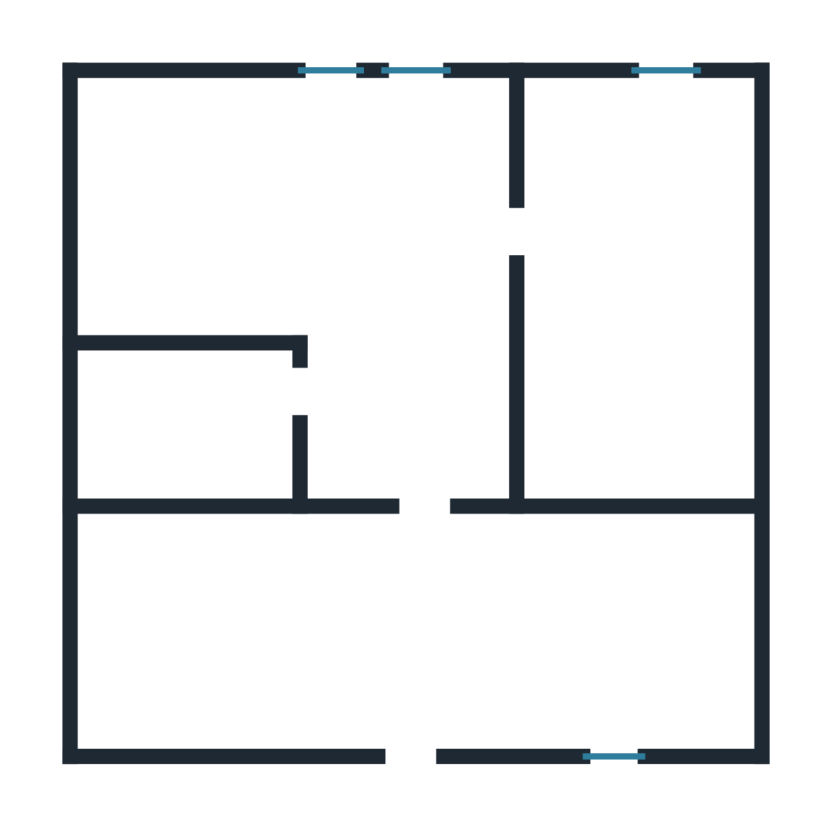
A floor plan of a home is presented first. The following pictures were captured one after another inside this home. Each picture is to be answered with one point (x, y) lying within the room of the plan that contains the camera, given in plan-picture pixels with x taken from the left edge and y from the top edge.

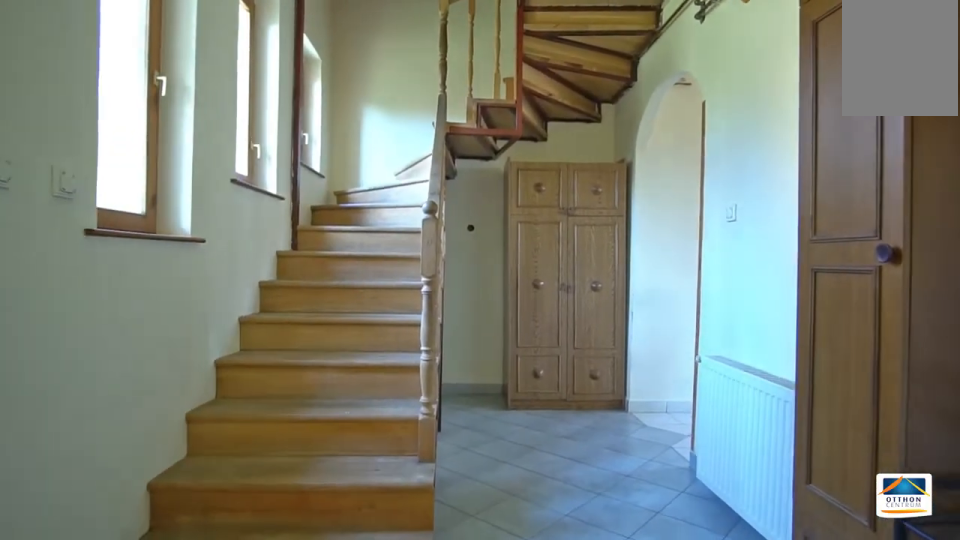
(432, 639)
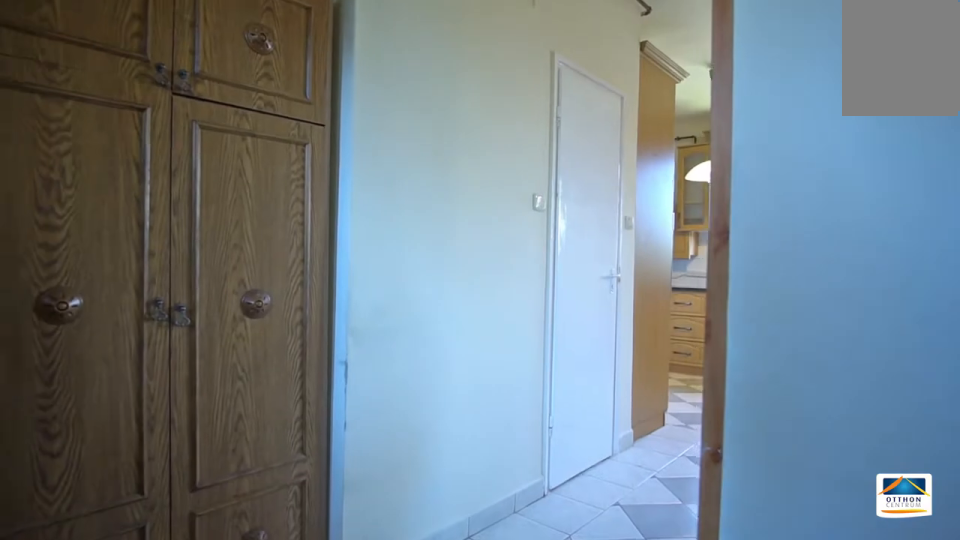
(434, 639)
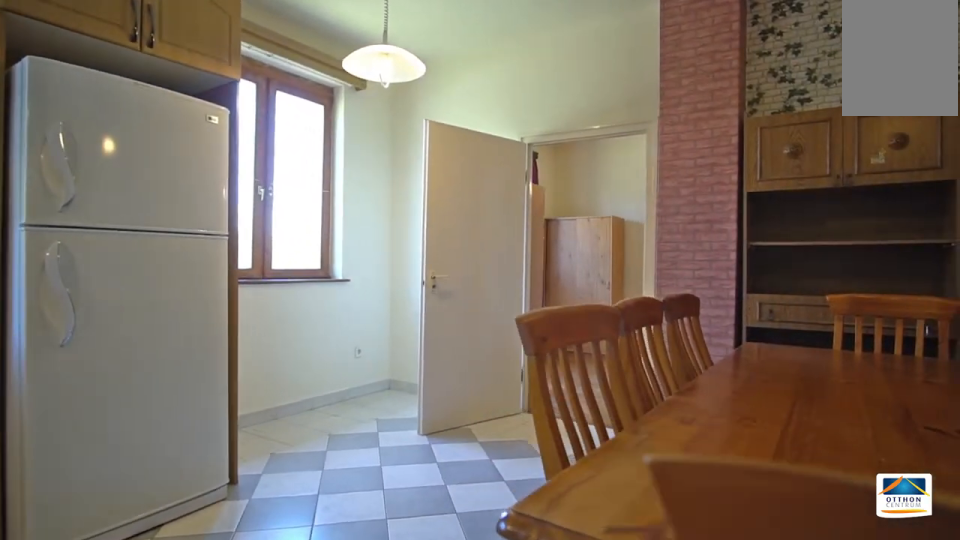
(437, 221)
